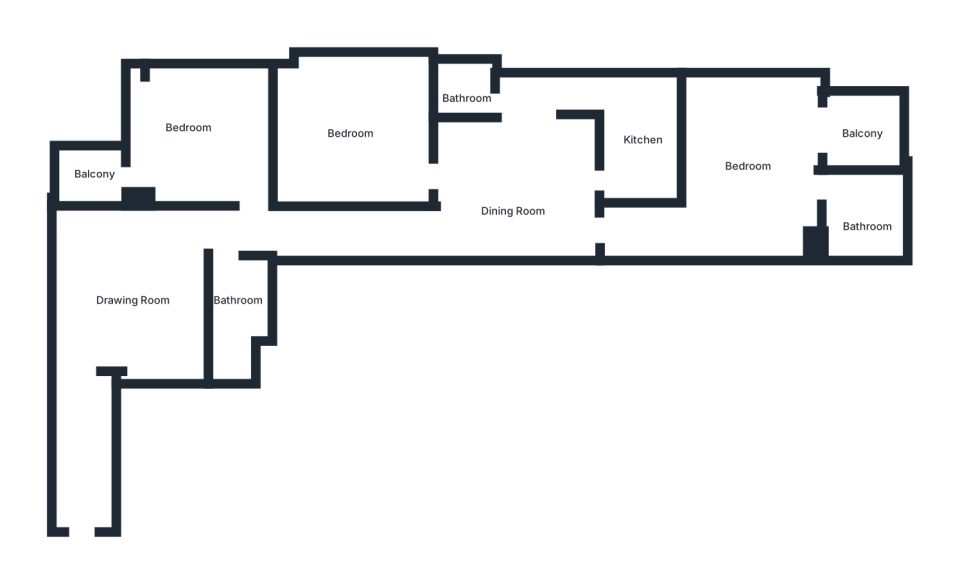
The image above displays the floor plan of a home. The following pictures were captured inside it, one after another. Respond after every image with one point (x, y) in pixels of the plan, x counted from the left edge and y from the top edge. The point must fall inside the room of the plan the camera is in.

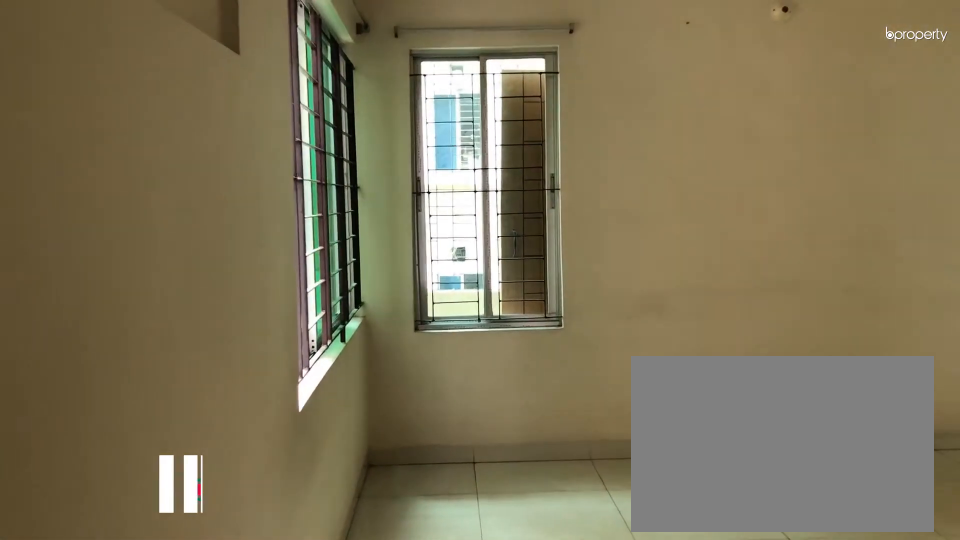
(122, 318)
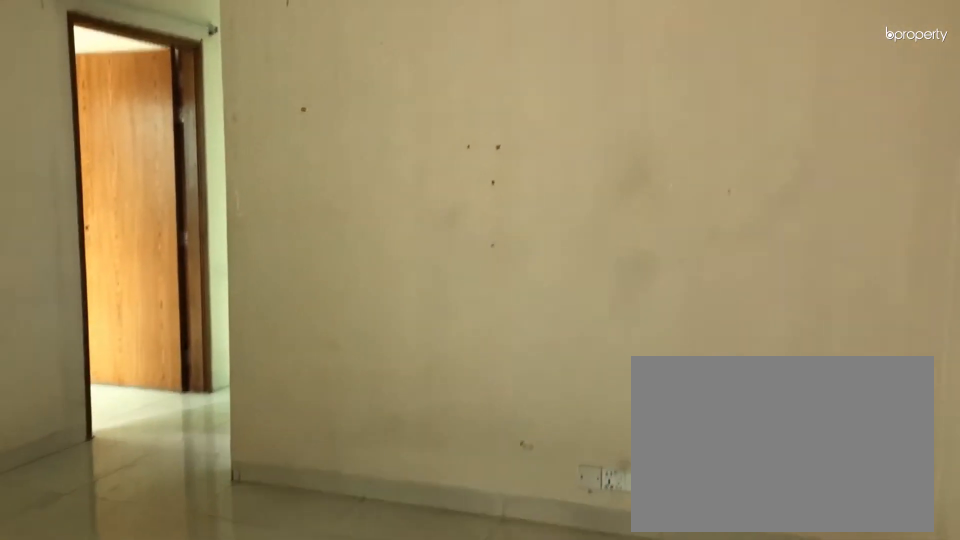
(137, 289)
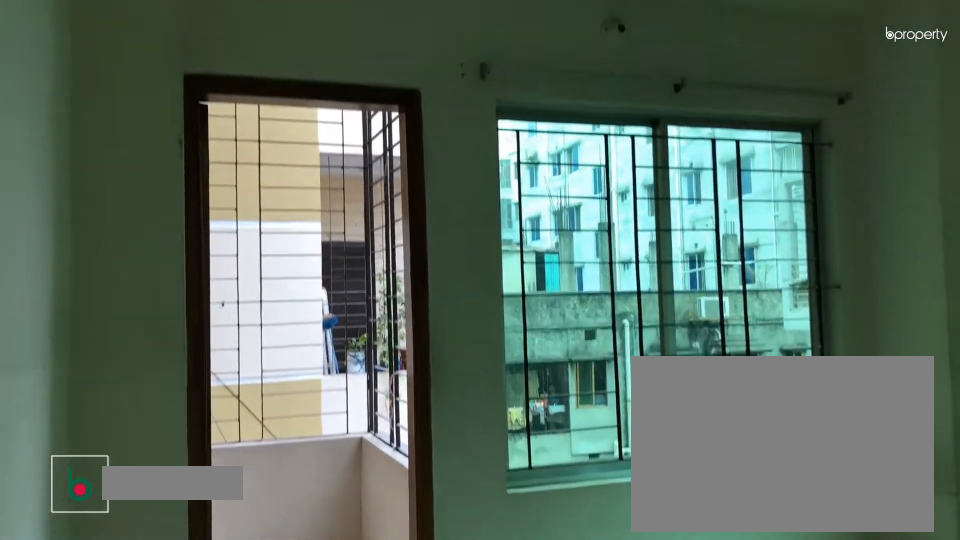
(189, 131)
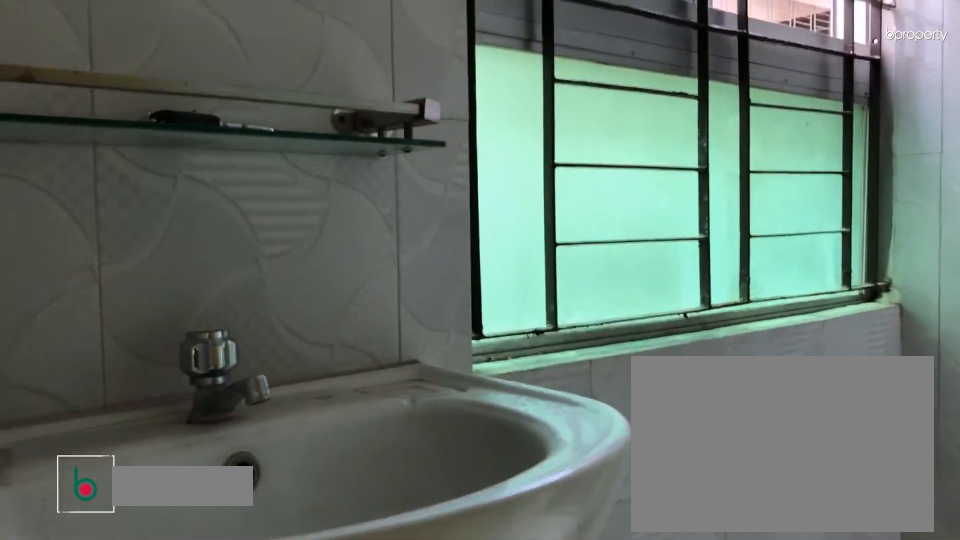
(232, 303)
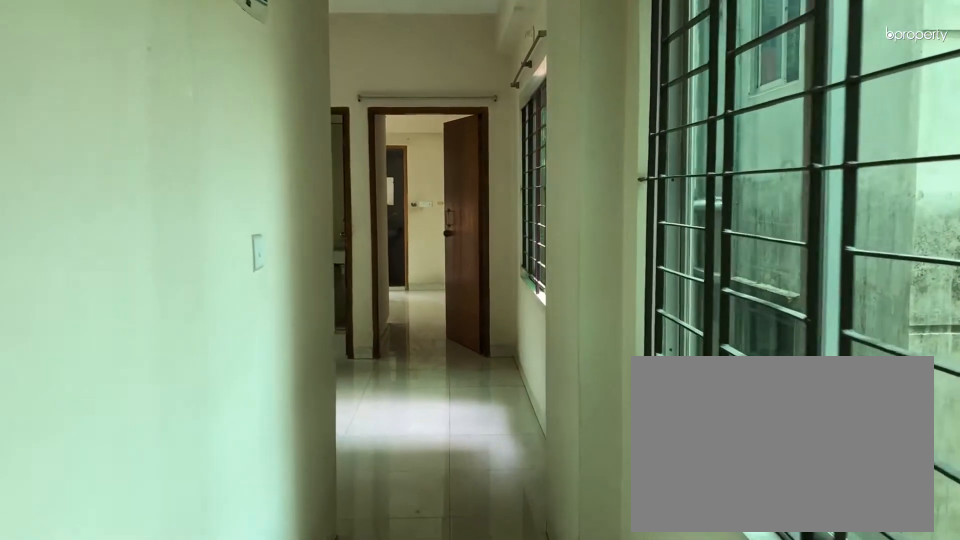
(356, 228)
